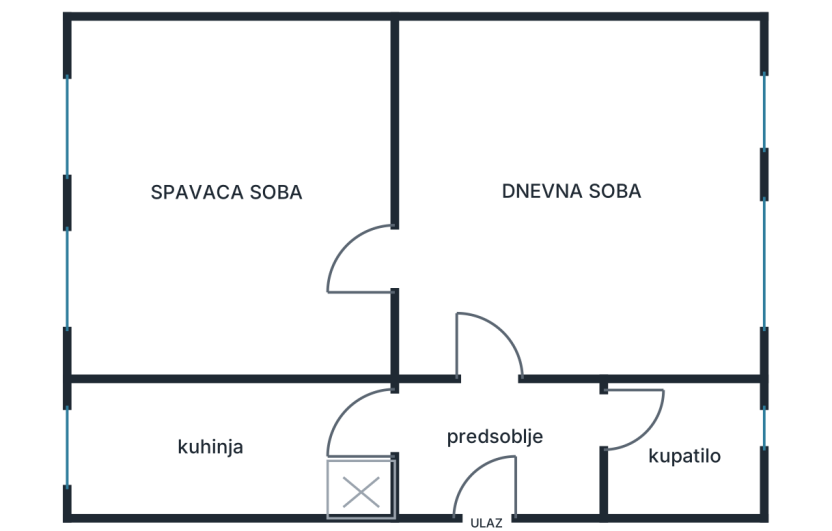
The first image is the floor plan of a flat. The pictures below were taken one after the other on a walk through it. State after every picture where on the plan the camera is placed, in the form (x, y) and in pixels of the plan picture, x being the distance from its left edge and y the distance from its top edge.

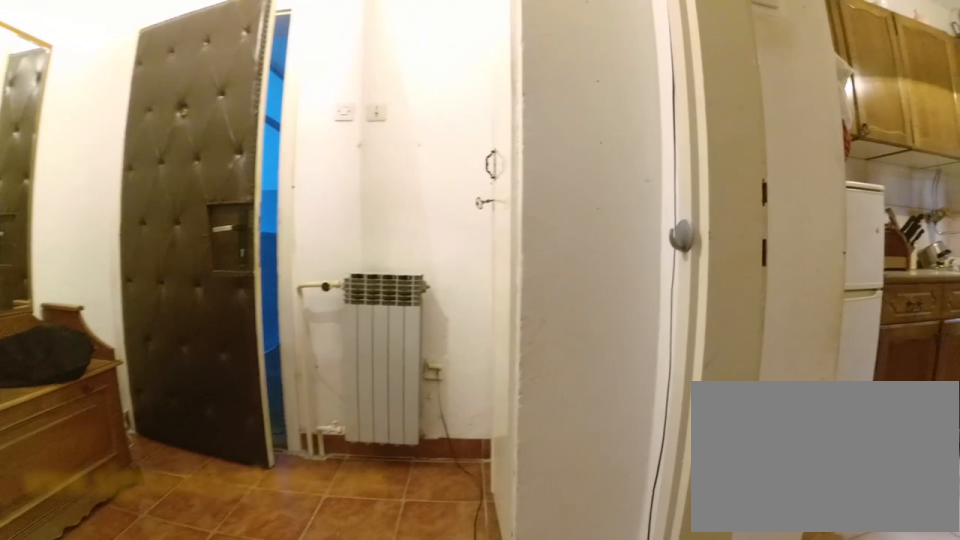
(501, 383)
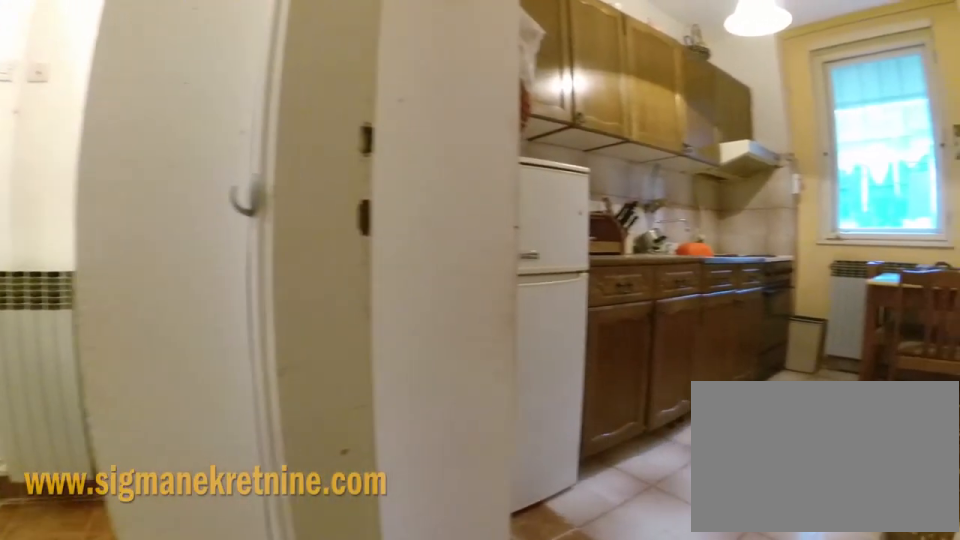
(475, 398)
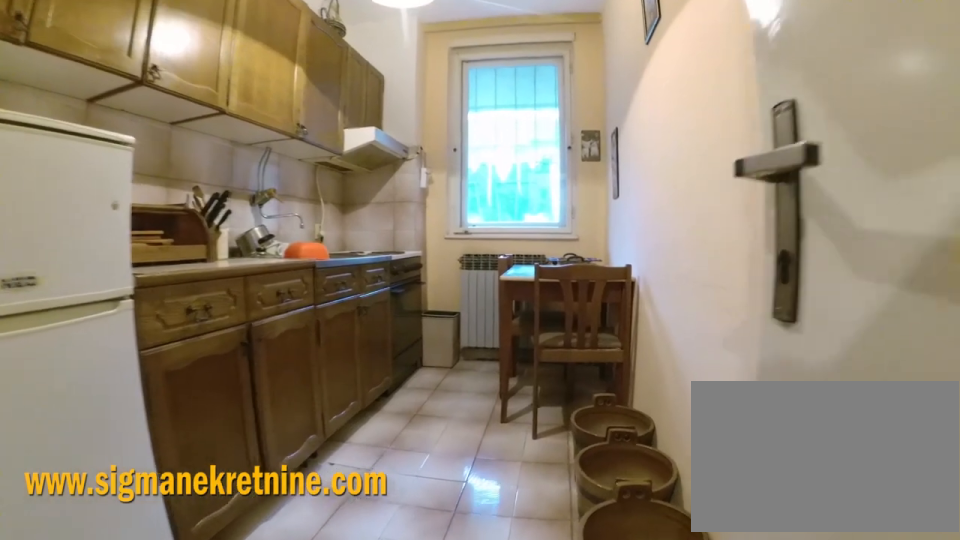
(406, 407)
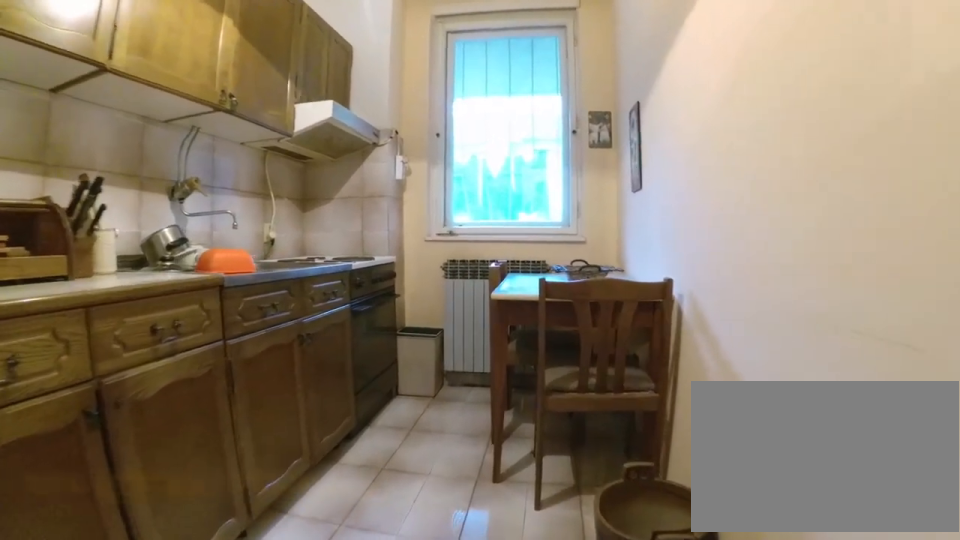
(347, 408)
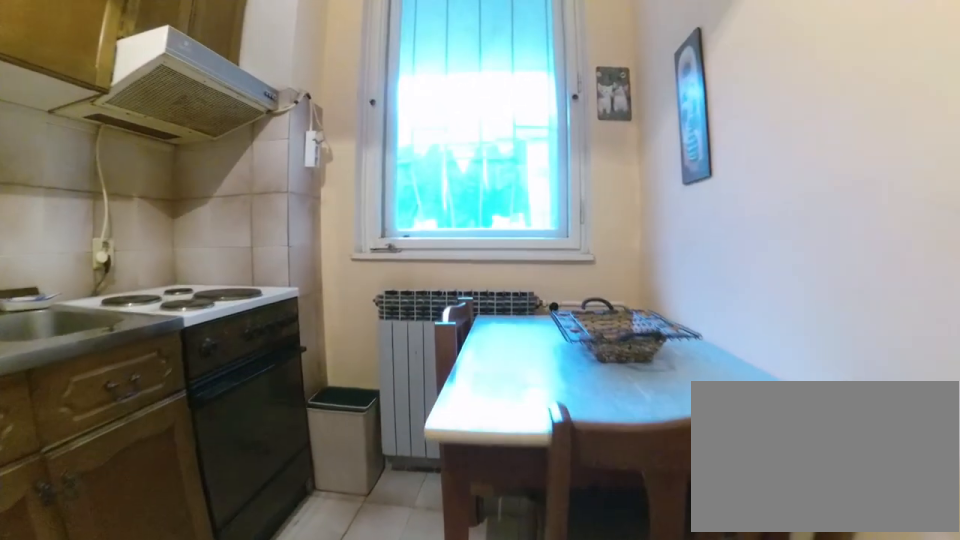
(247, 407)
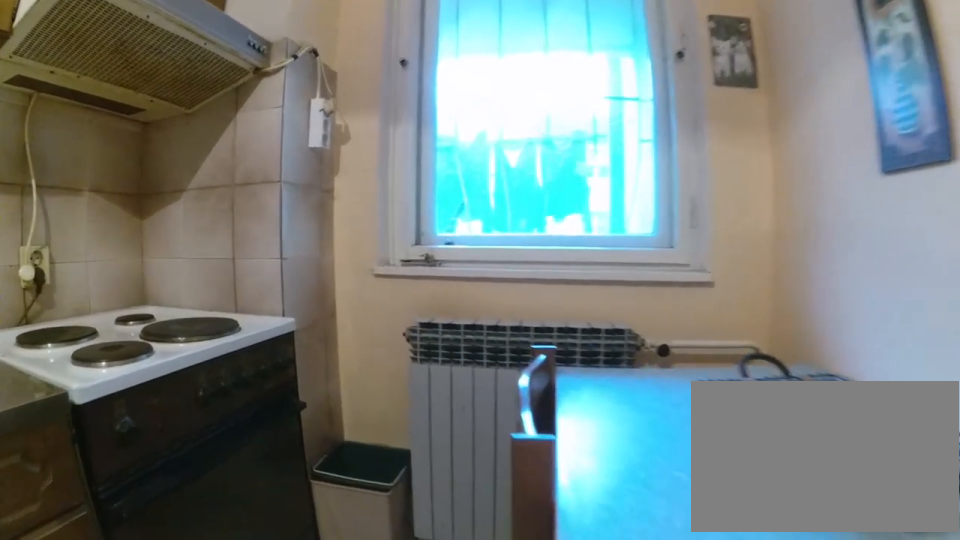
(191, 406)
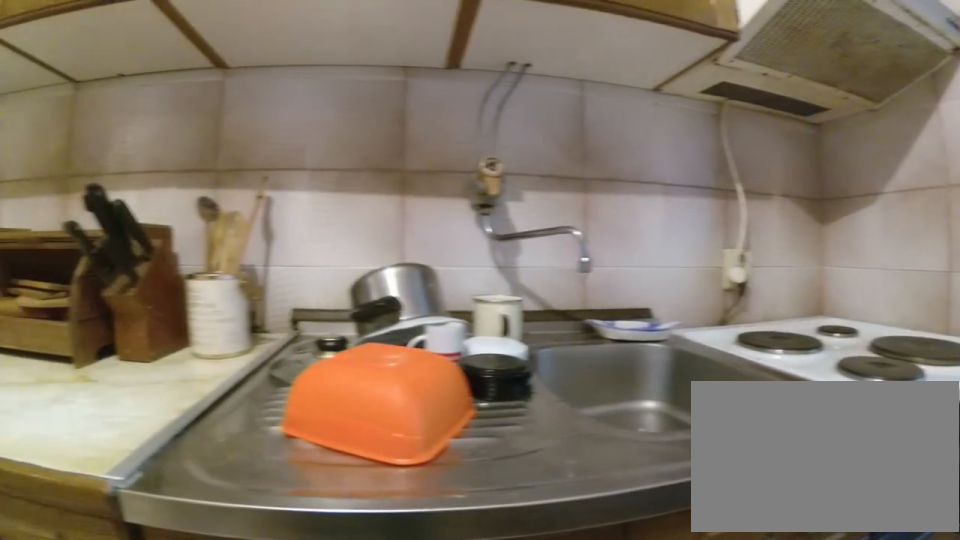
(171, 387)
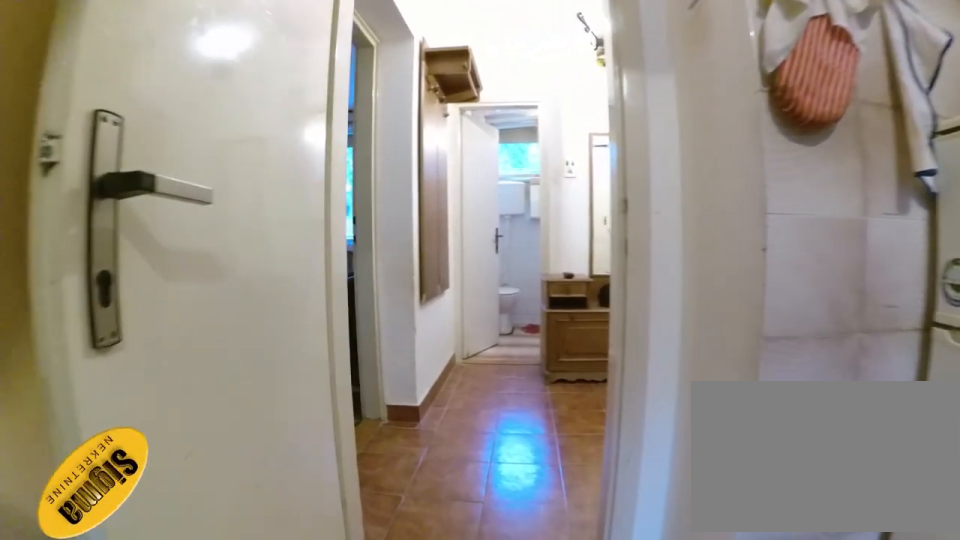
(255, 411)
